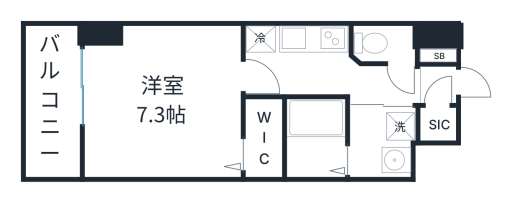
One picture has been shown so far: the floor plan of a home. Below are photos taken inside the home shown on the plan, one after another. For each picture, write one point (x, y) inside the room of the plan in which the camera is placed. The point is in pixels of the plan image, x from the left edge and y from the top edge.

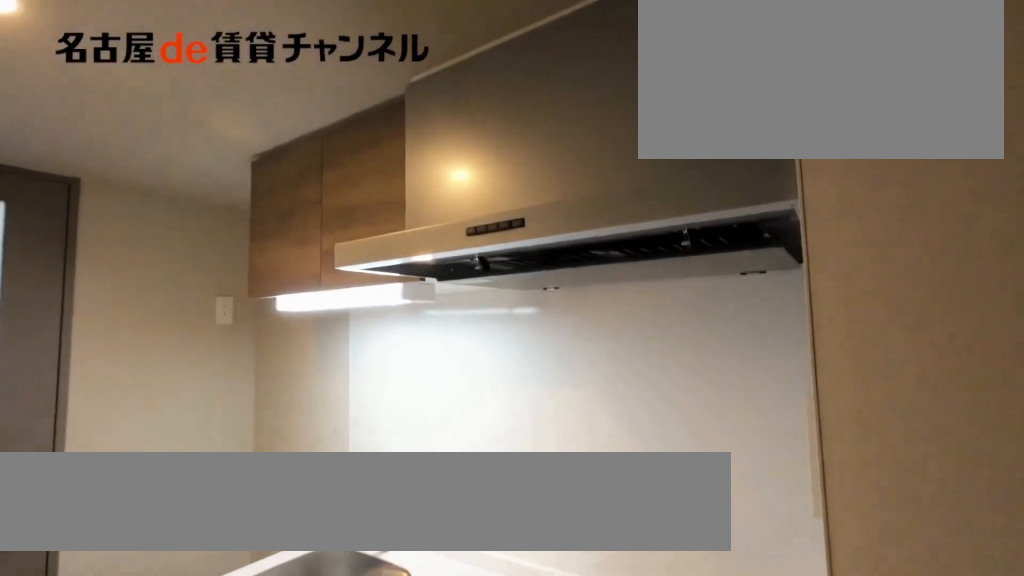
(297, 38)
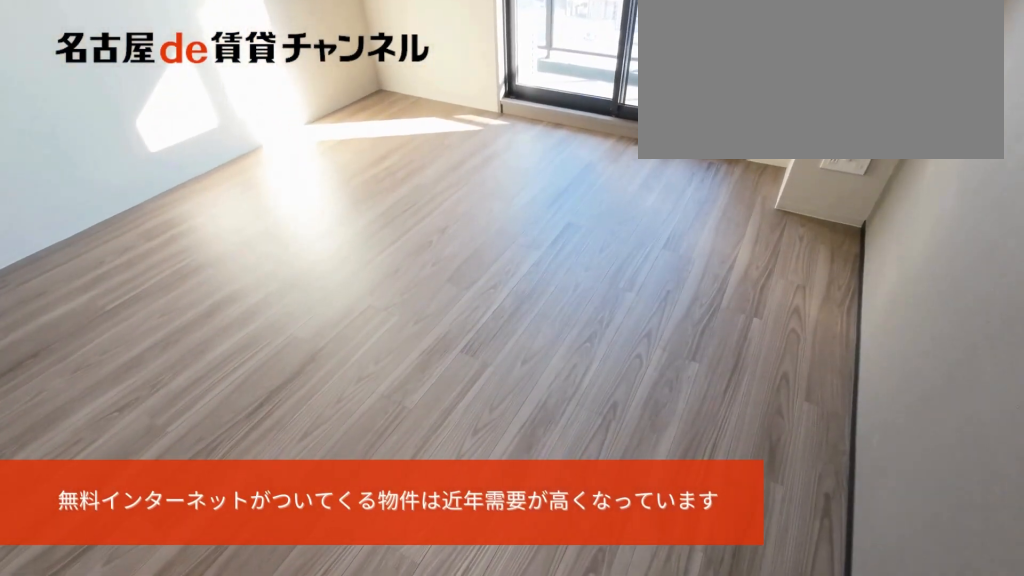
(164, 103)
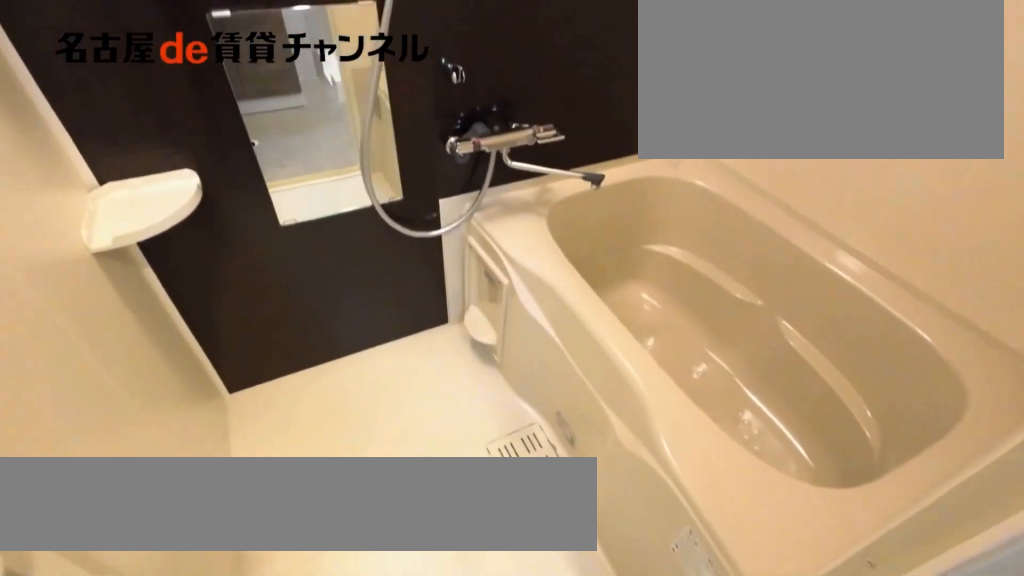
(316, 139)
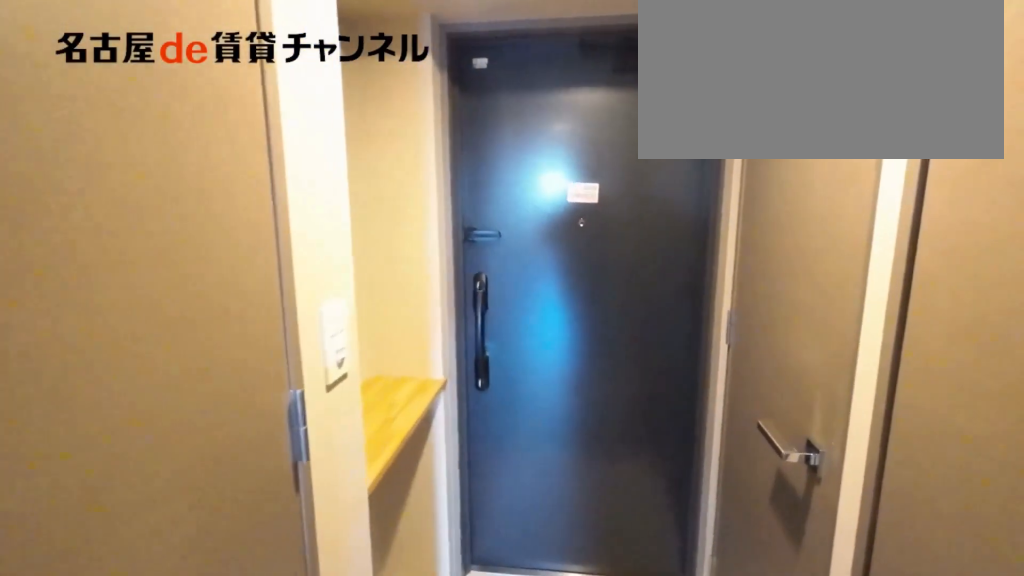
(329, 77)
